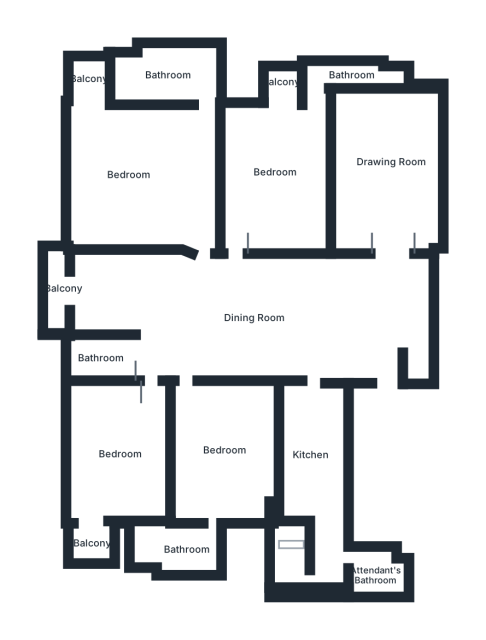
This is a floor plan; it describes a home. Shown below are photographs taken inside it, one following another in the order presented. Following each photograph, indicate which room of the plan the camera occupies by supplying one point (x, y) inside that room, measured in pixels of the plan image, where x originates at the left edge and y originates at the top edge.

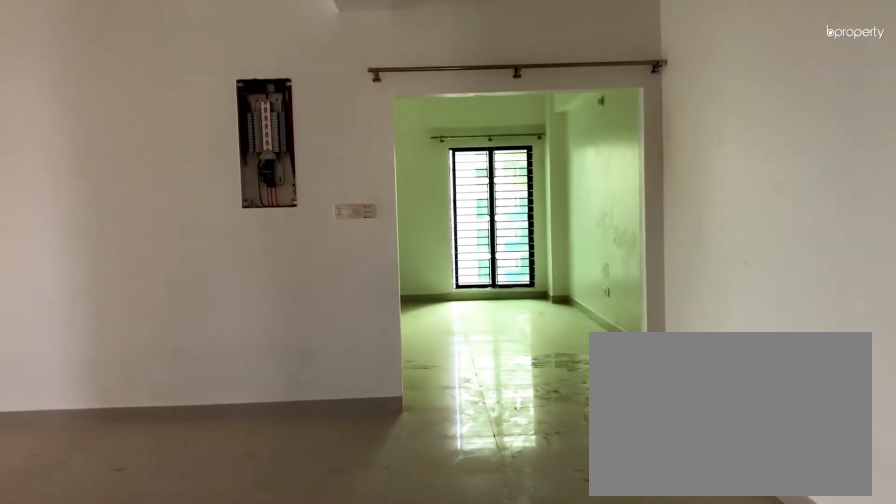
(370, 342)
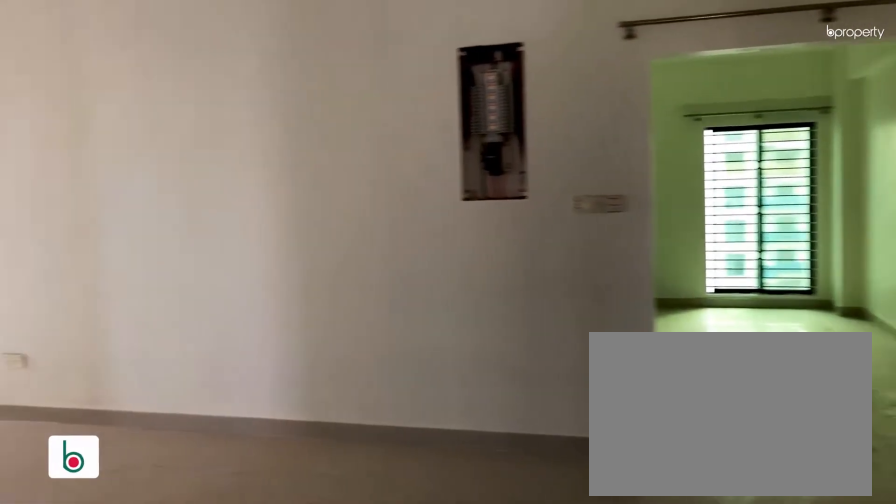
(370, 342)
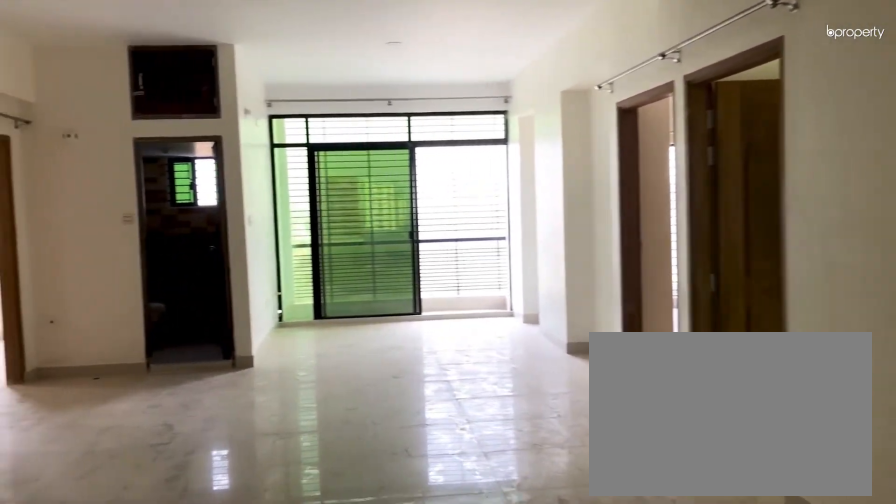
(244, 318)
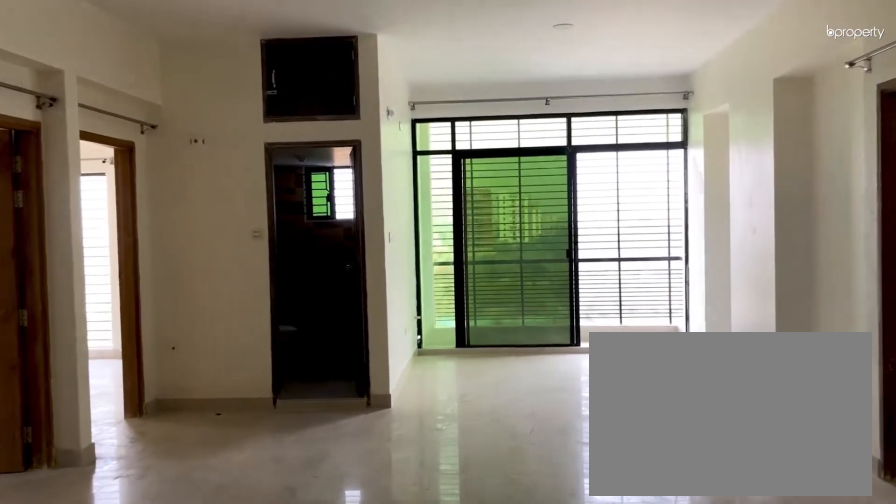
(244, 318)
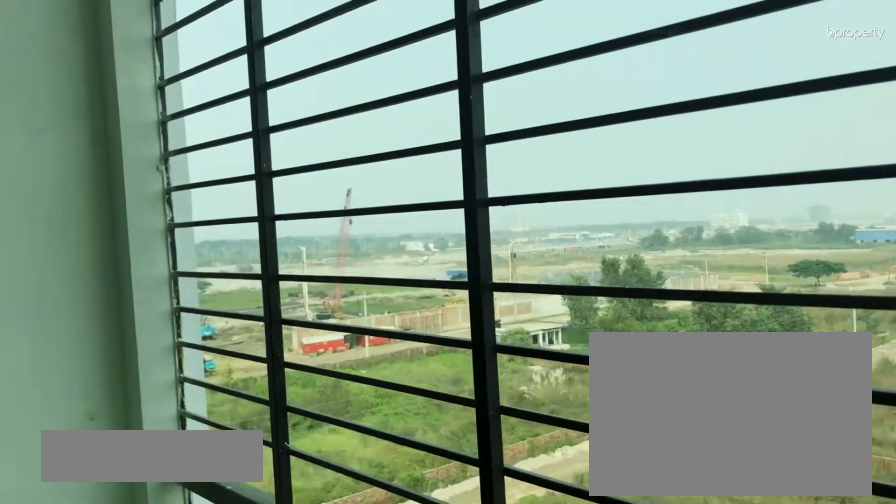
(57, 295)
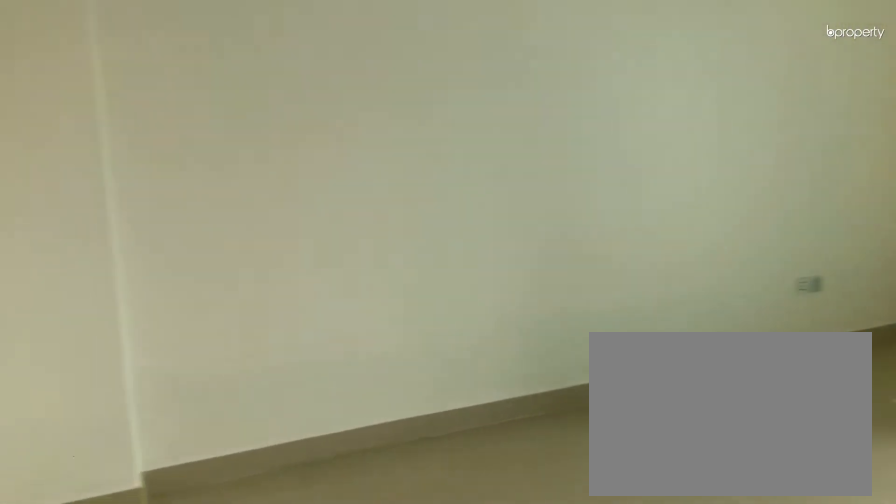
(388, 163)
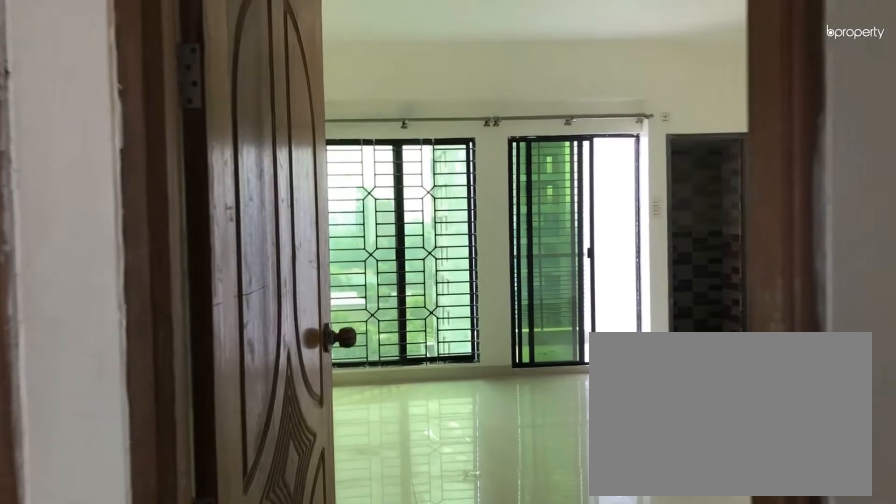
(251, 242)
